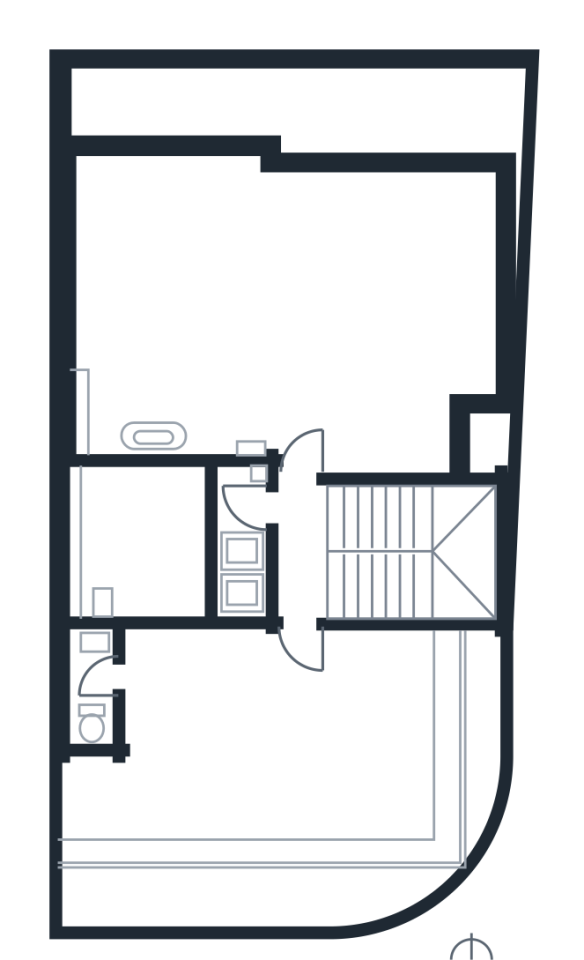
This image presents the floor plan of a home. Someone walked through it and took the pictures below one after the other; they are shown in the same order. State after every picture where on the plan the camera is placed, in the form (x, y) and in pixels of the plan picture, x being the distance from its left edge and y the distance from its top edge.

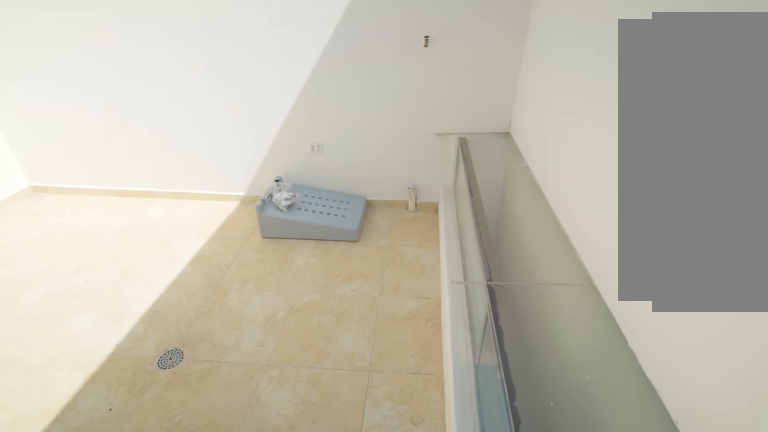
(111, 502)
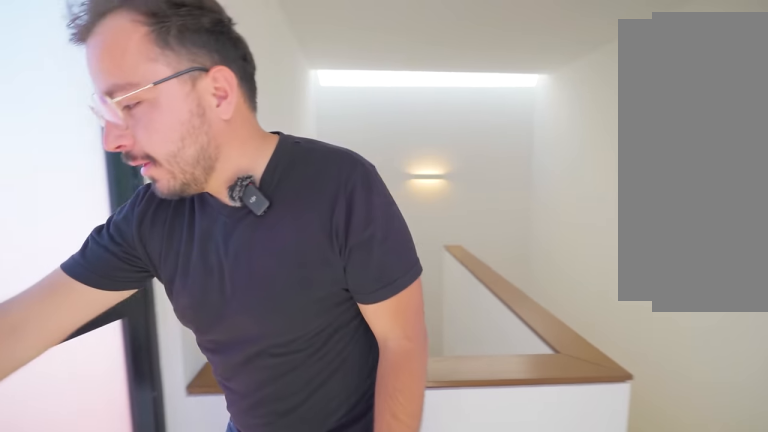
(293, 510)
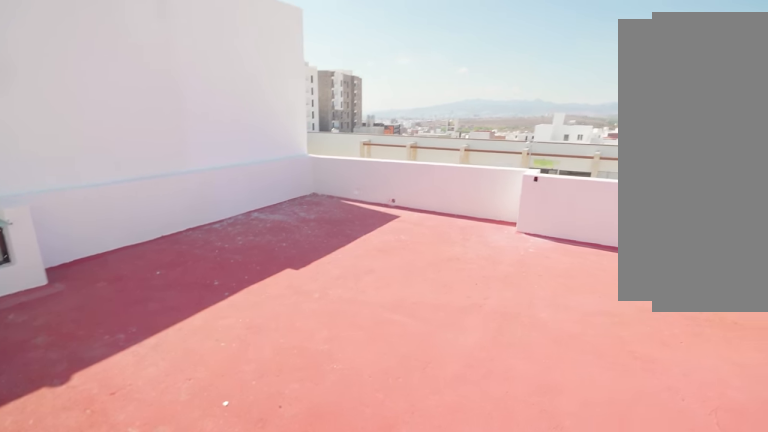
(305, 443)
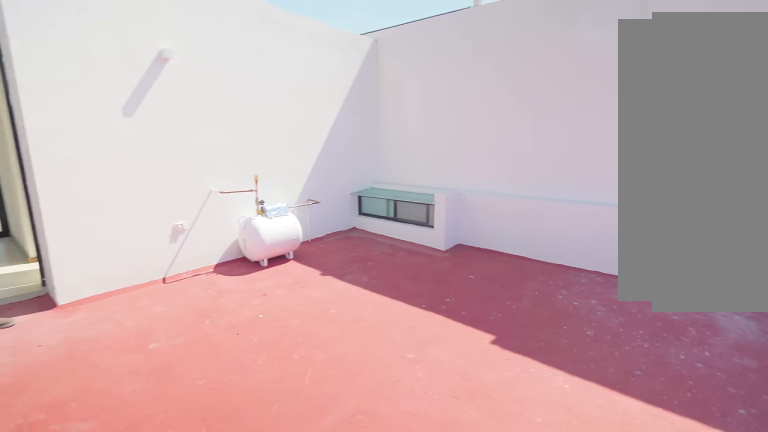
(406, 326)
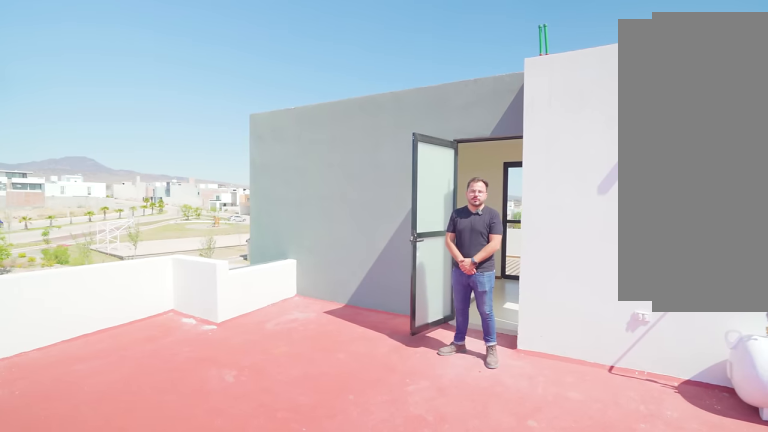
(314, 320)
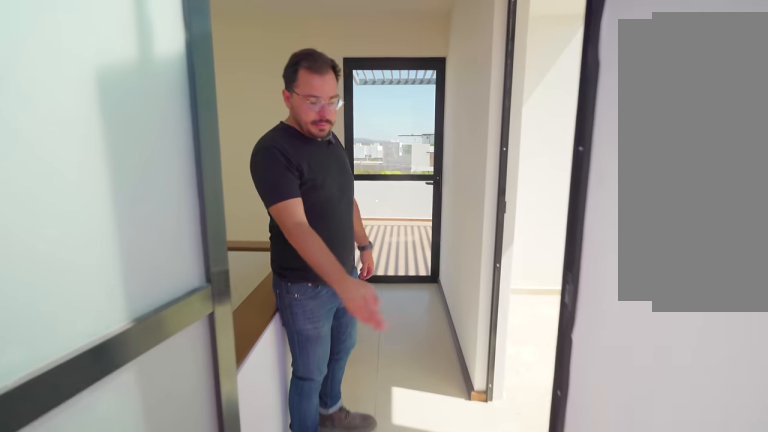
(303, 387)
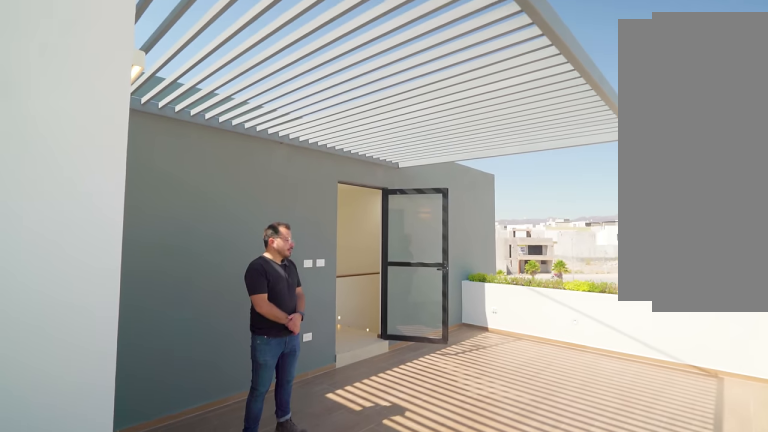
(93, 837)
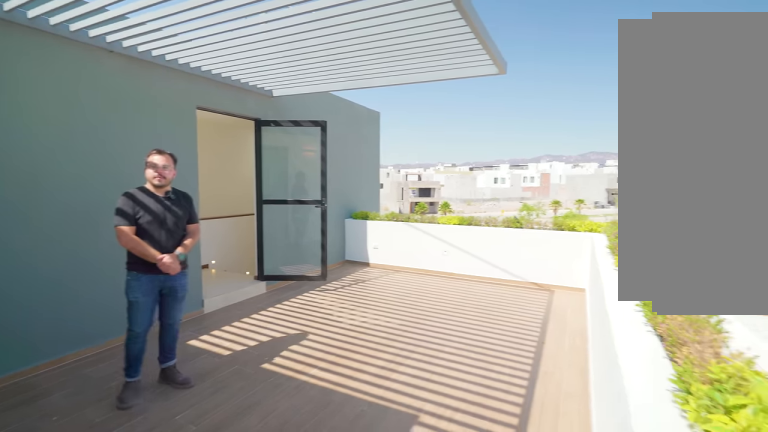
(93, 836)
